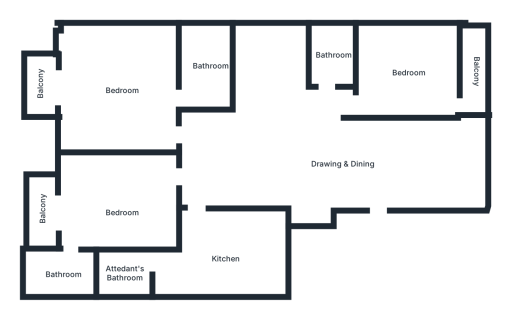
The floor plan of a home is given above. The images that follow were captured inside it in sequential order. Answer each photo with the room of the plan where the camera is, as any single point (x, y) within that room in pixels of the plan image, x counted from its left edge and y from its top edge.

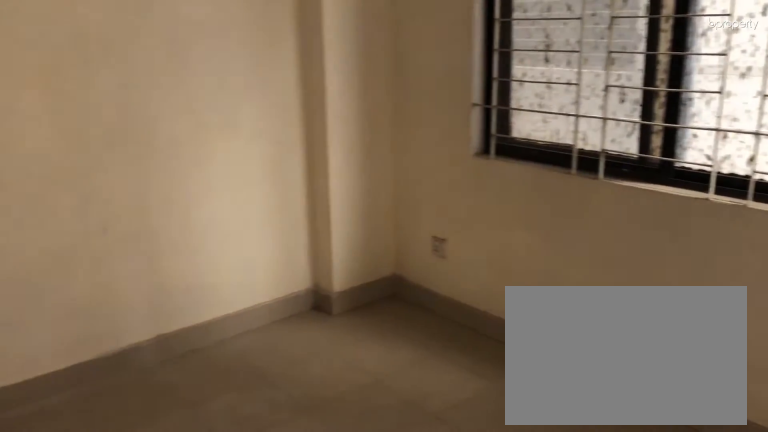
(406, 76)
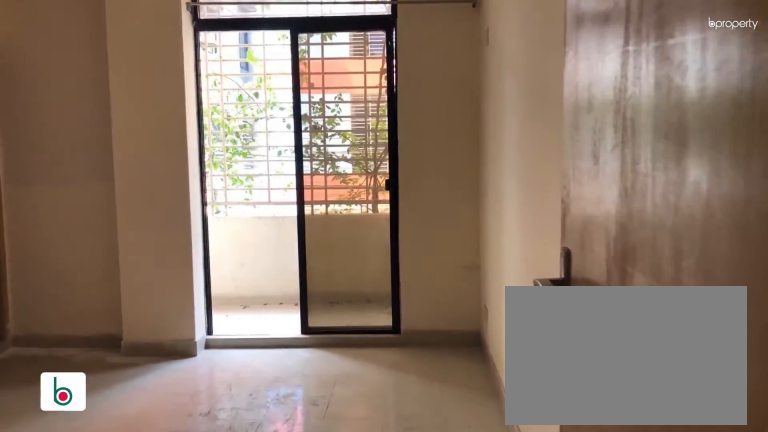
(122, 213)
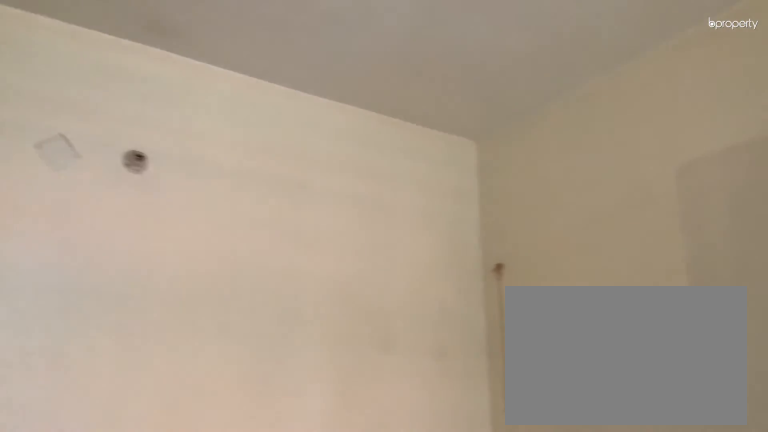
(122, 213)
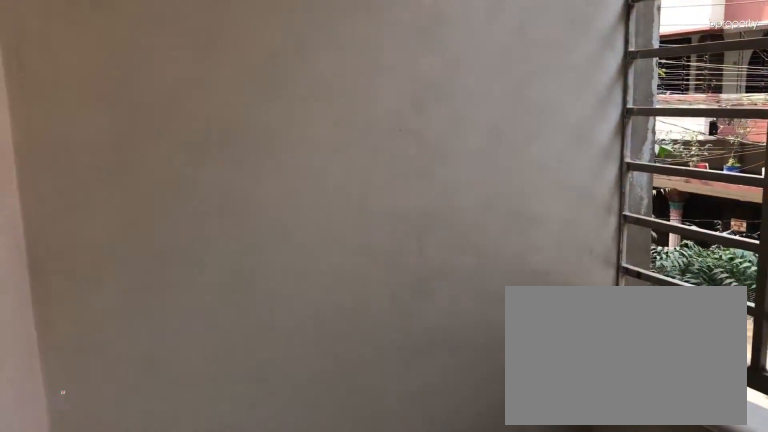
(45, 212)
